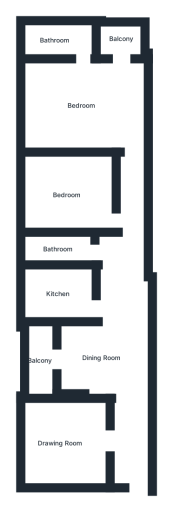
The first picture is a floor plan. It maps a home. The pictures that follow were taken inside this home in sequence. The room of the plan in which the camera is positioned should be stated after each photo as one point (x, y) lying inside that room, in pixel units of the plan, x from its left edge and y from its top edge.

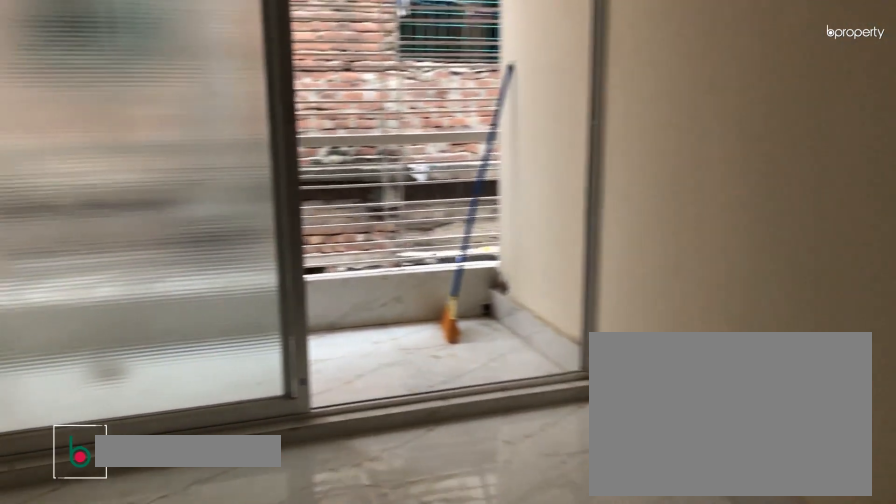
(101, 358)
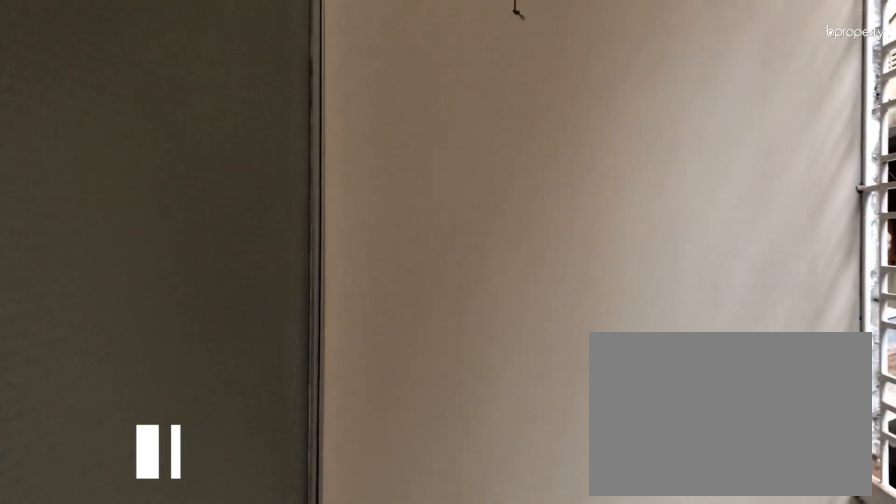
(38, 361)
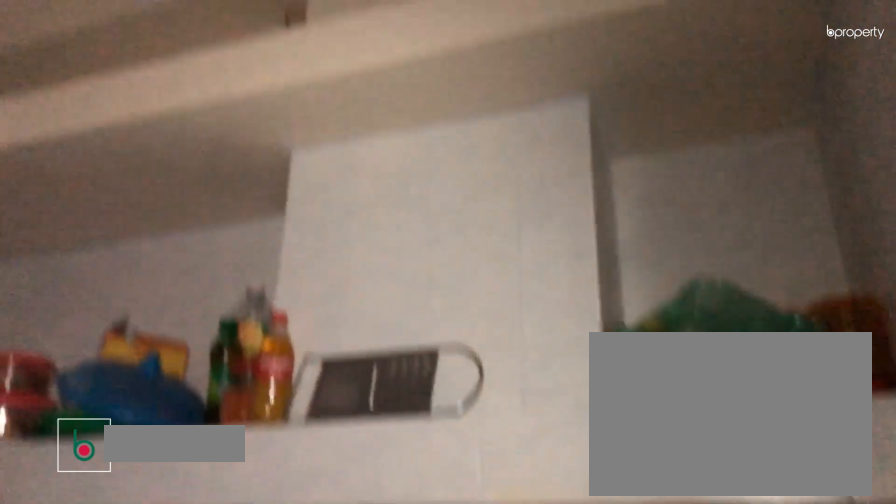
(56, 295)
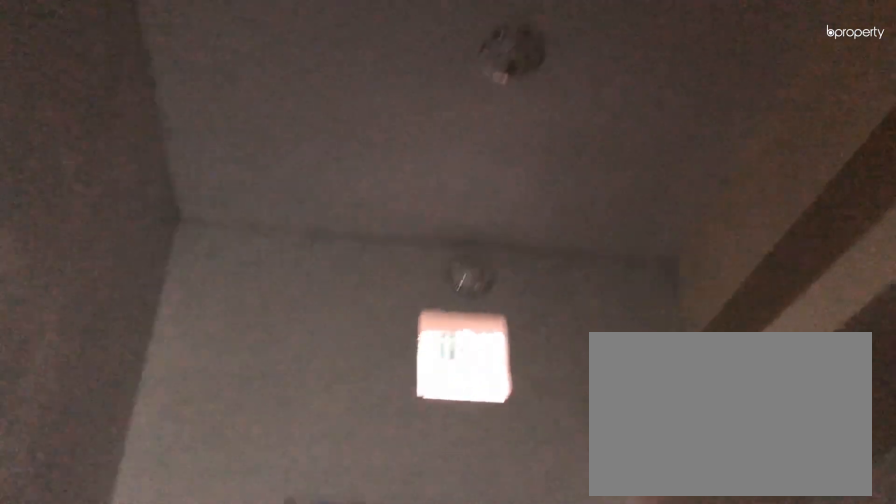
(56, 295)
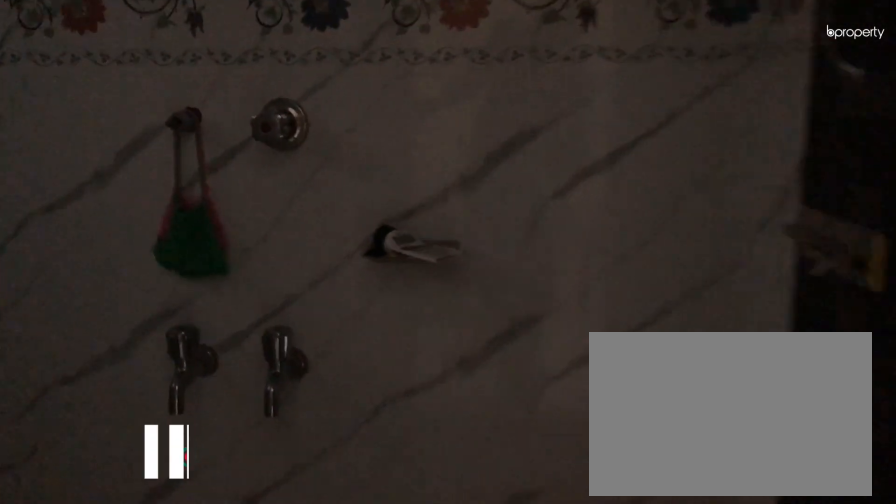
(56, 39)
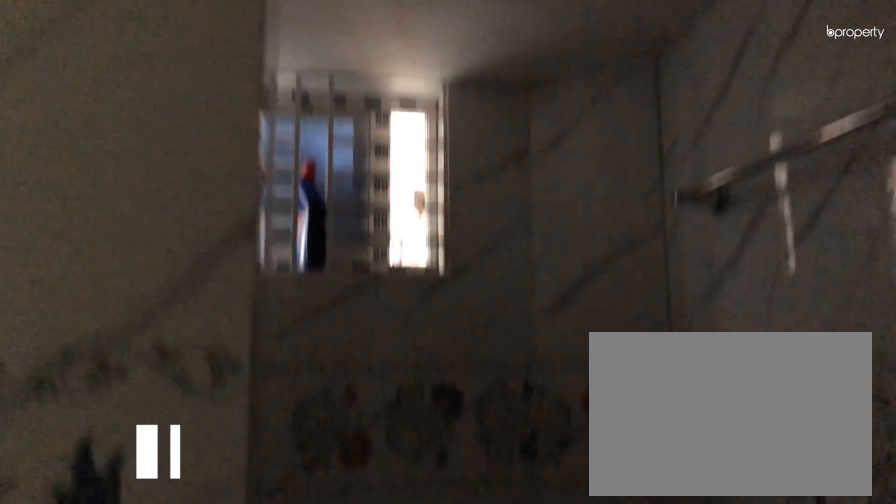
(56, 39)
